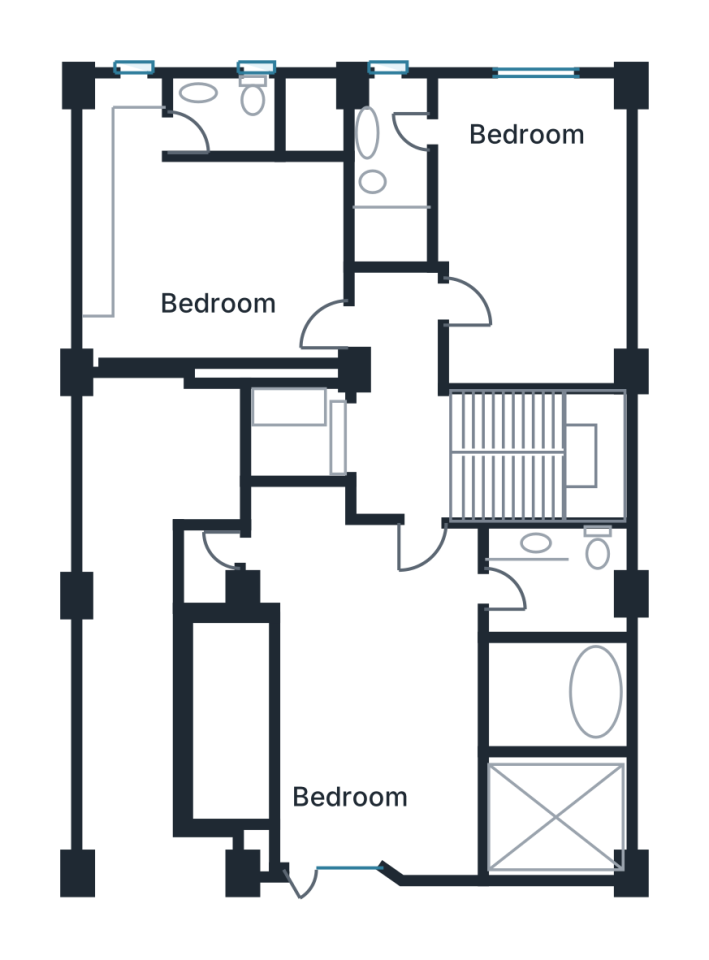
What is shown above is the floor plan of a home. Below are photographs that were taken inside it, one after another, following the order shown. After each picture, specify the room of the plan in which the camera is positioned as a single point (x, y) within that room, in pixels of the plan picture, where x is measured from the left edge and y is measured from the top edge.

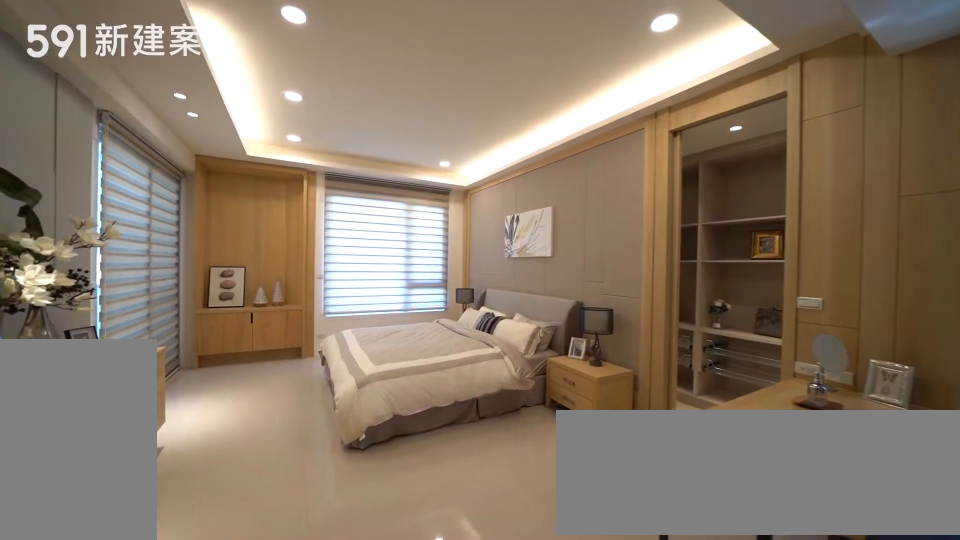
(341, 710)
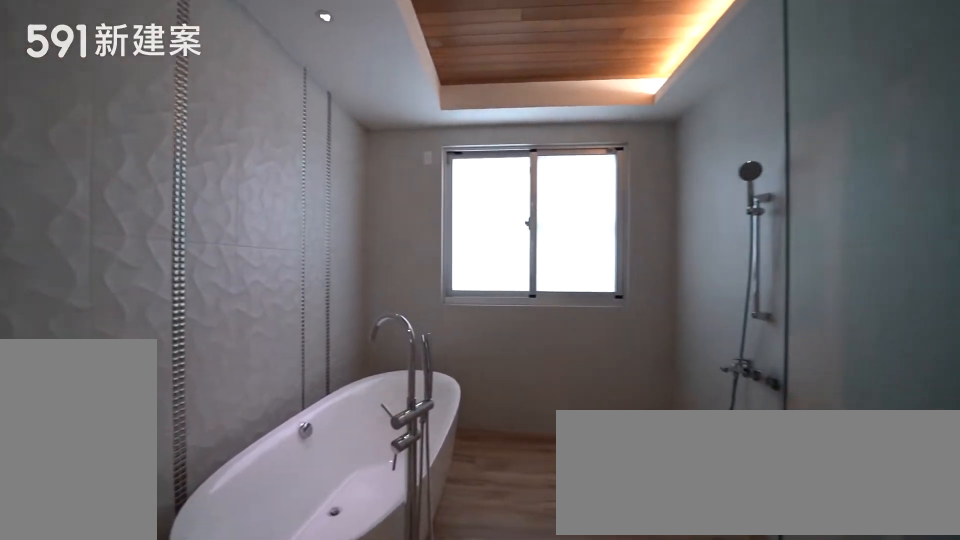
(560, 644)
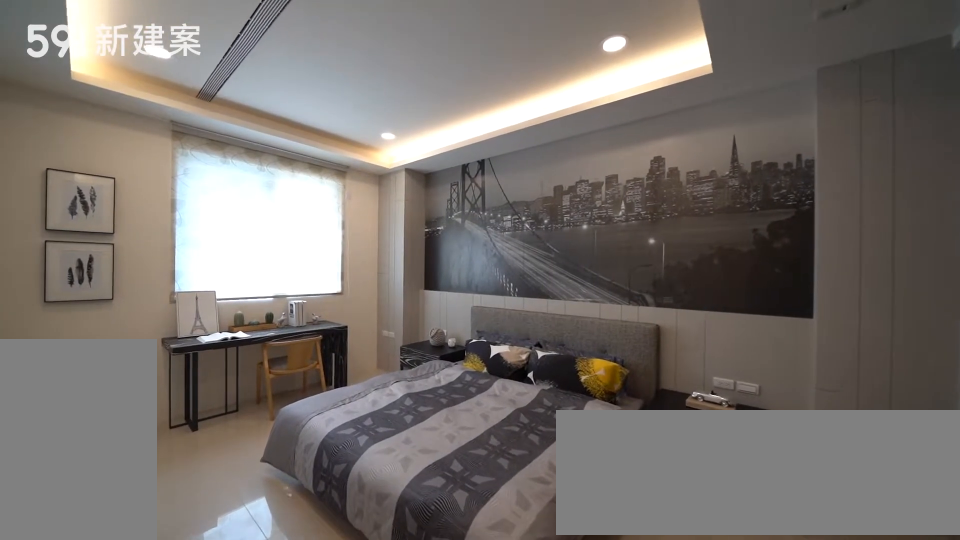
(536, 227)
